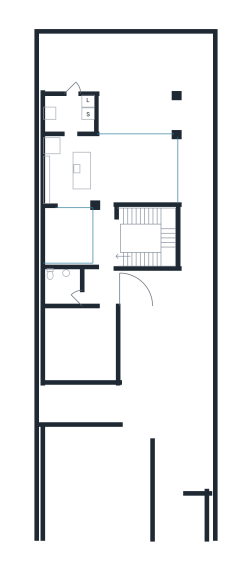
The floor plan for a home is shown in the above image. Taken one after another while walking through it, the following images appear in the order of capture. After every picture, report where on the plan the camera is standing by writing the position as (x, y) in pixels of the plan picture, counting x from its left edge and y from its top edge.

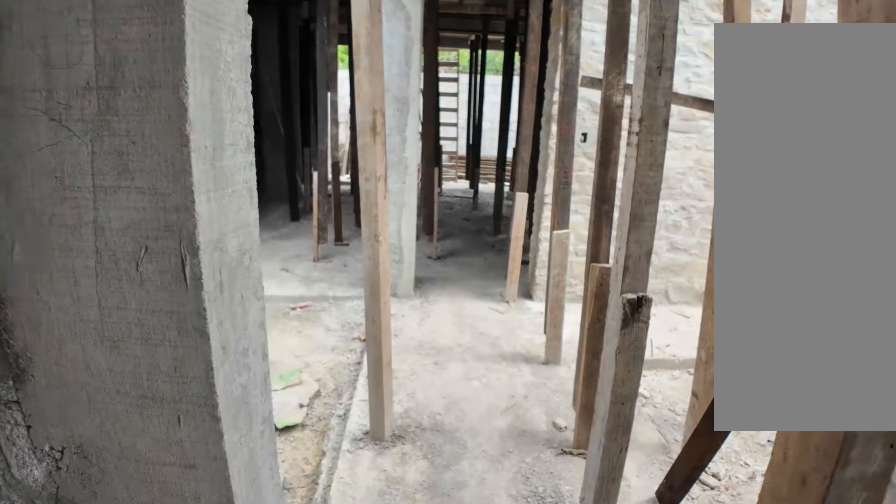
(102, 253)
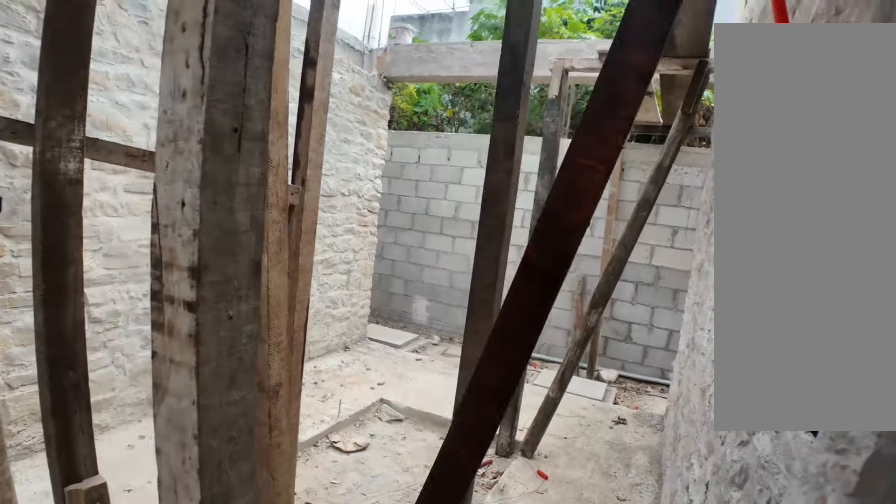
(102, 252)
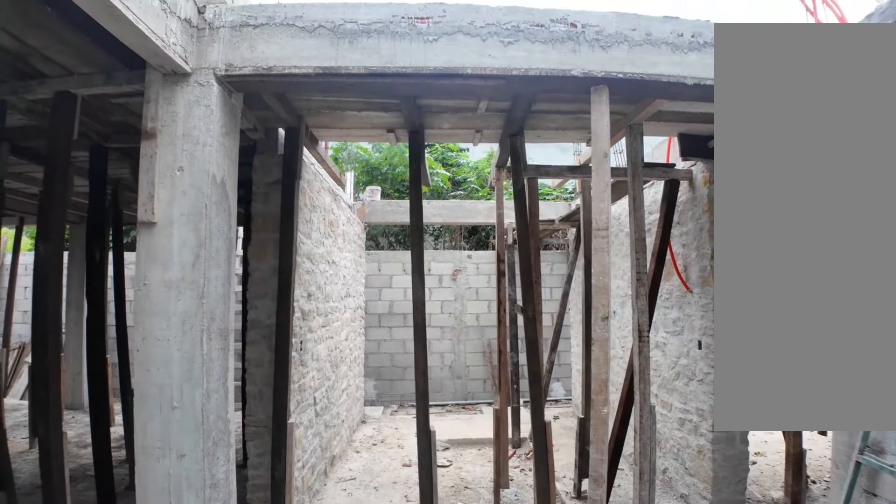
(64, 237)
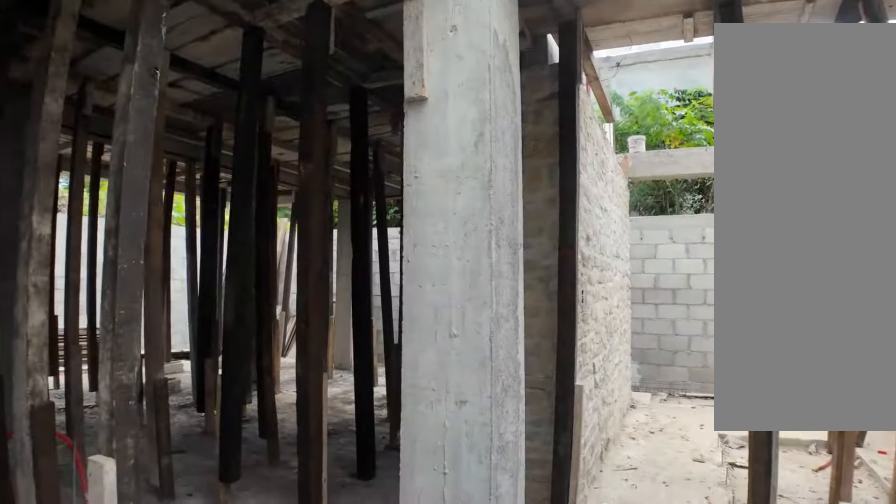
(63, 237)
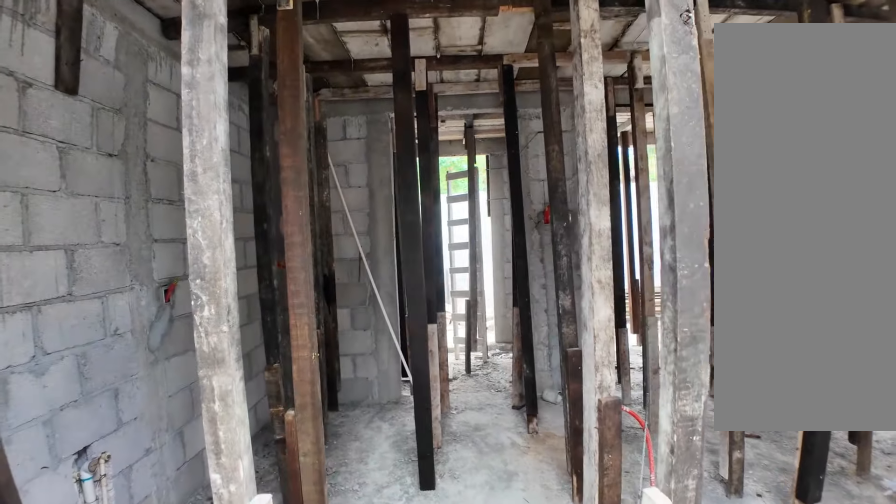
(95, 166)
